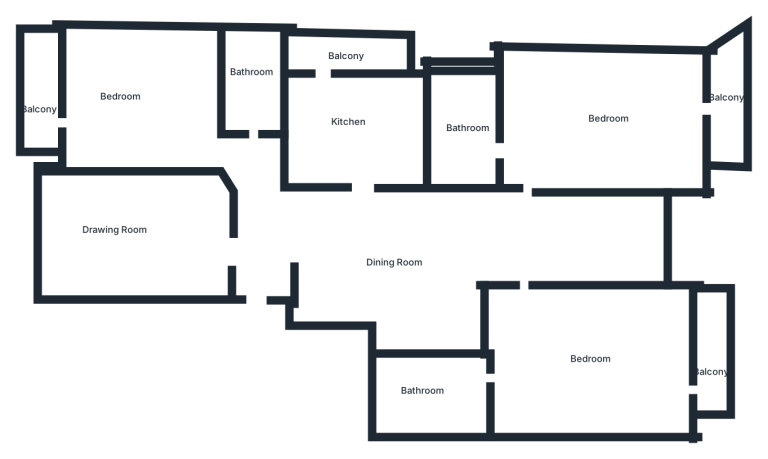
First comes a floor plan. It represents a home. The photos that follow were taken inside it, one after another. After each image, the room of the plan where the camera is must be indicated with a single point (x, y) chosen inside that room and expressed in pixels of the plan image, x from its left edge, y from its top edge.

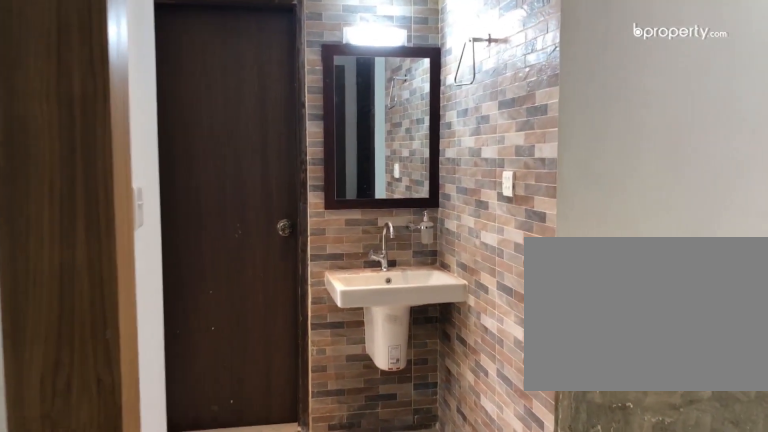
(256, 249)
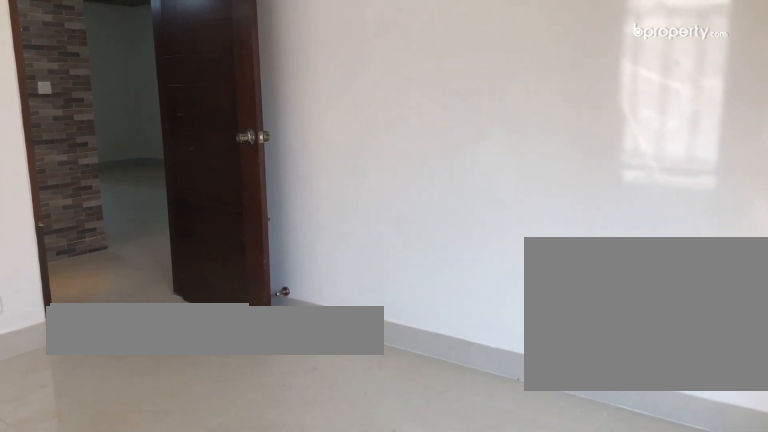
(141, 110)
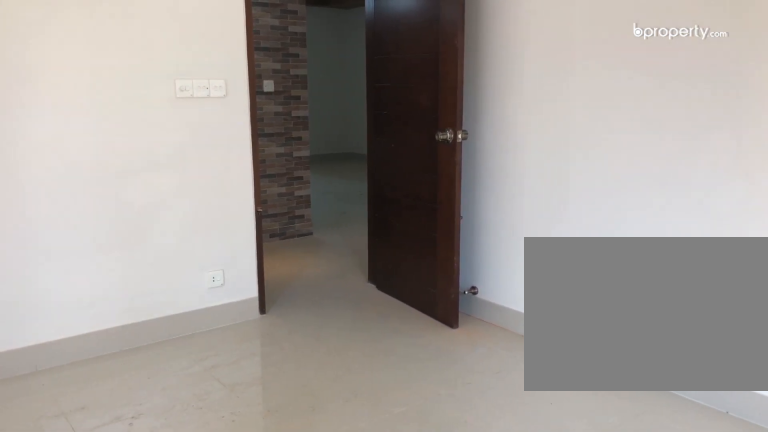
(141, 110)
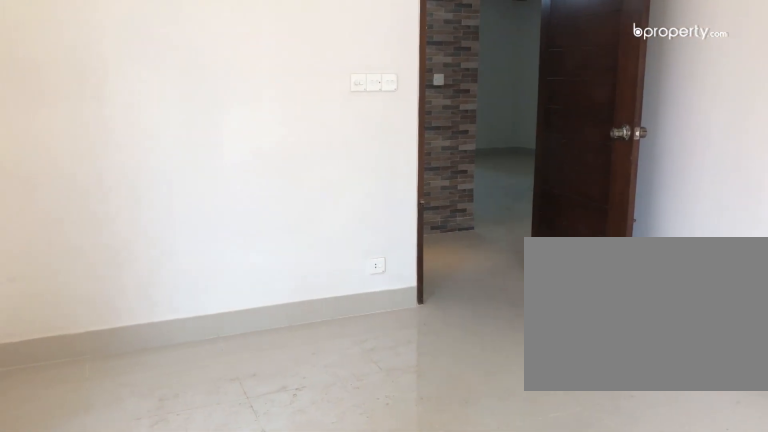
(141, 110)
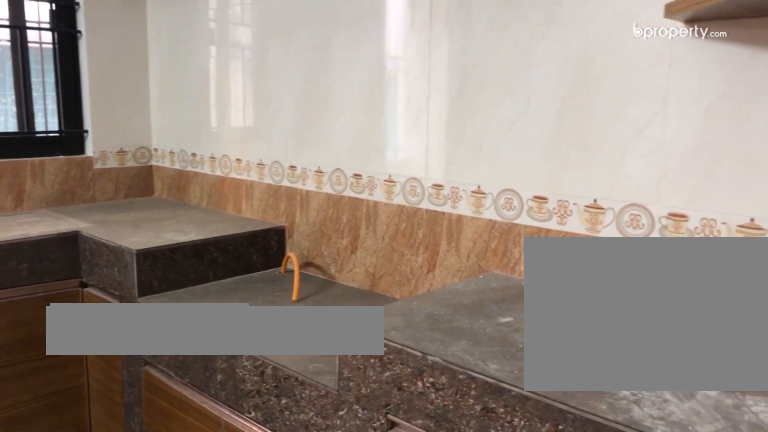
(361, 129)
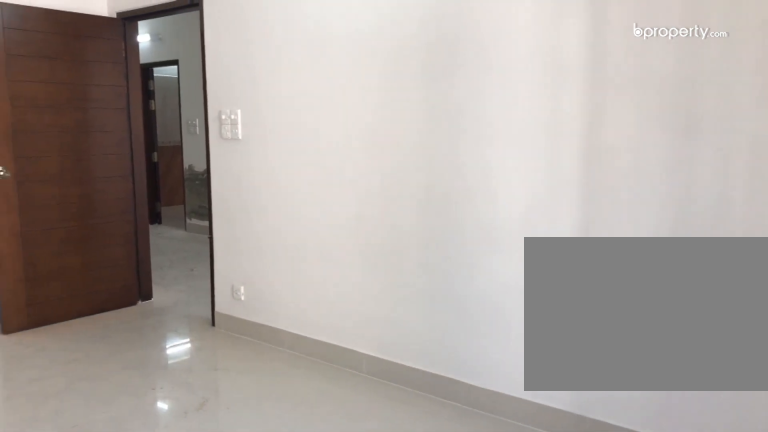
(586, 356)
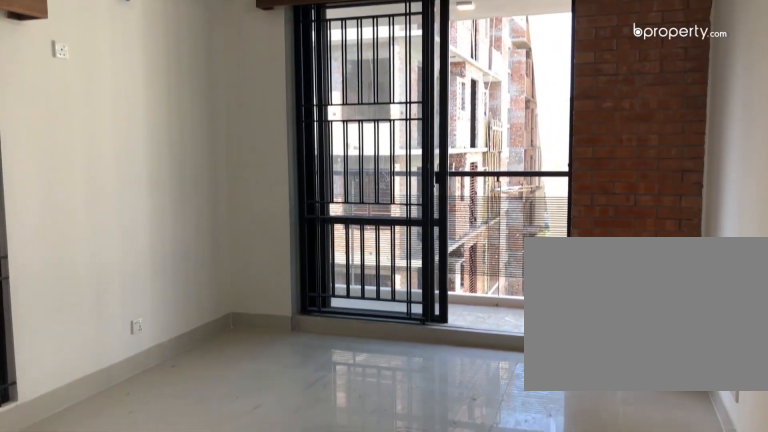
(588, 119)
